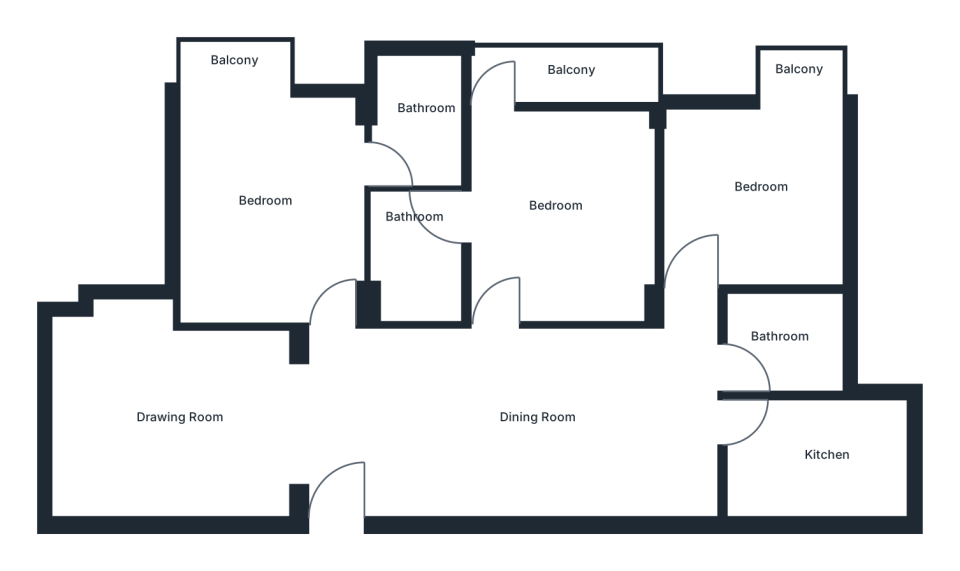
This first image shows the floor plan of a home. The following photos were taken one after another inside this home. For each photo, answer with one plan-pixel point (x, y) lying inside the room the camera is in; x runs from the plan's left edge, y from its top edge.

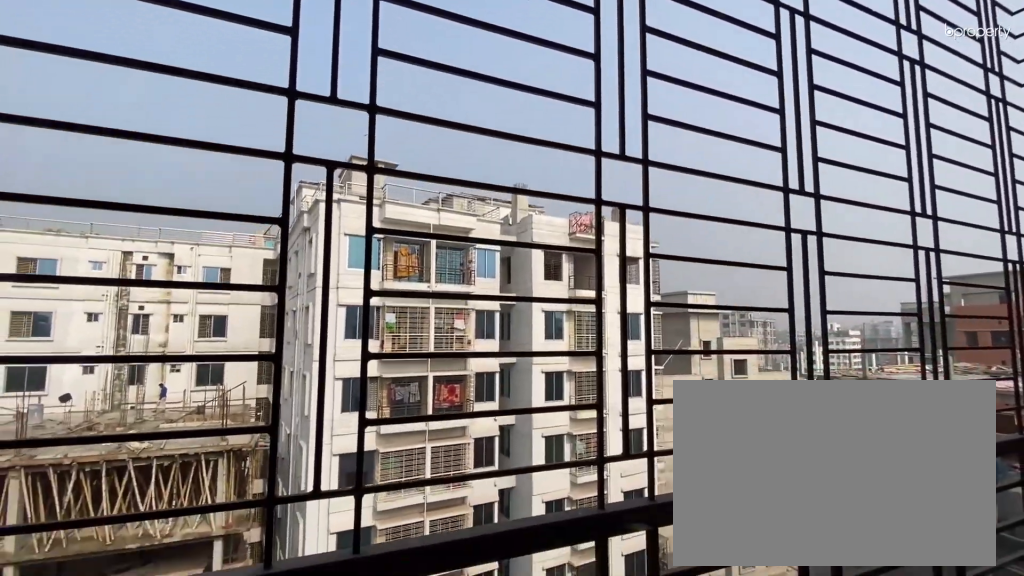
(555, 74)
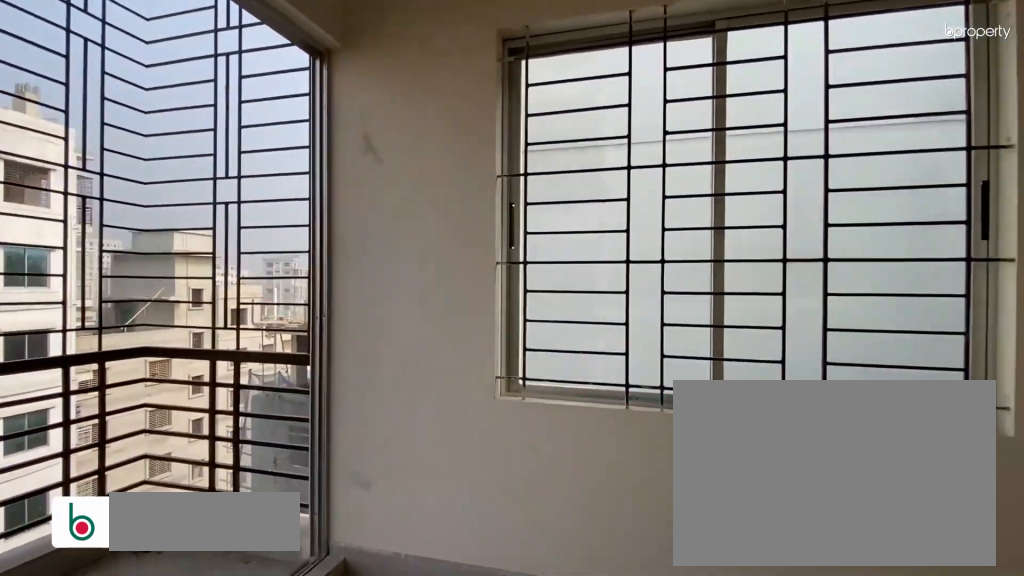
(769, 187)
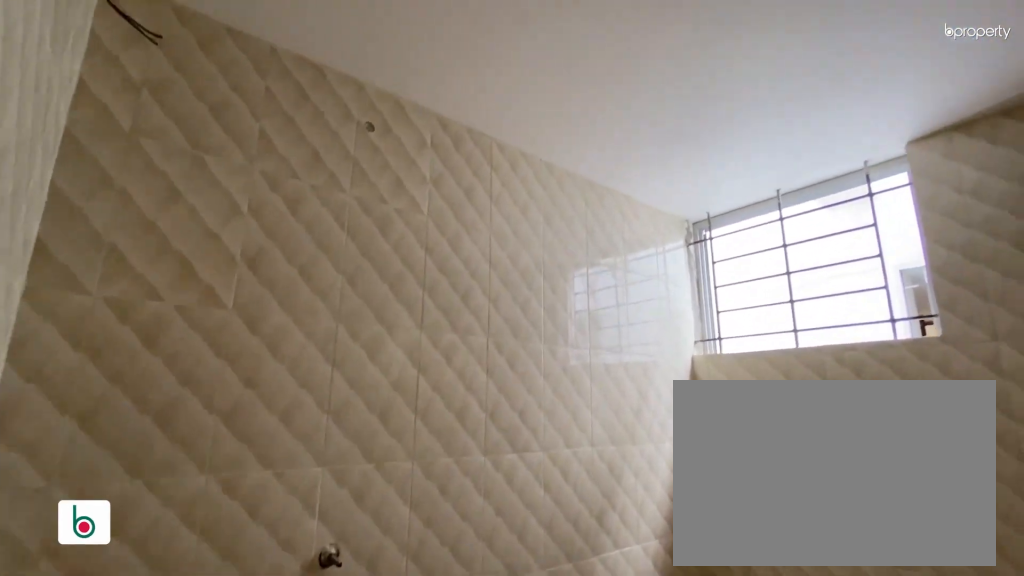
(777, 346)
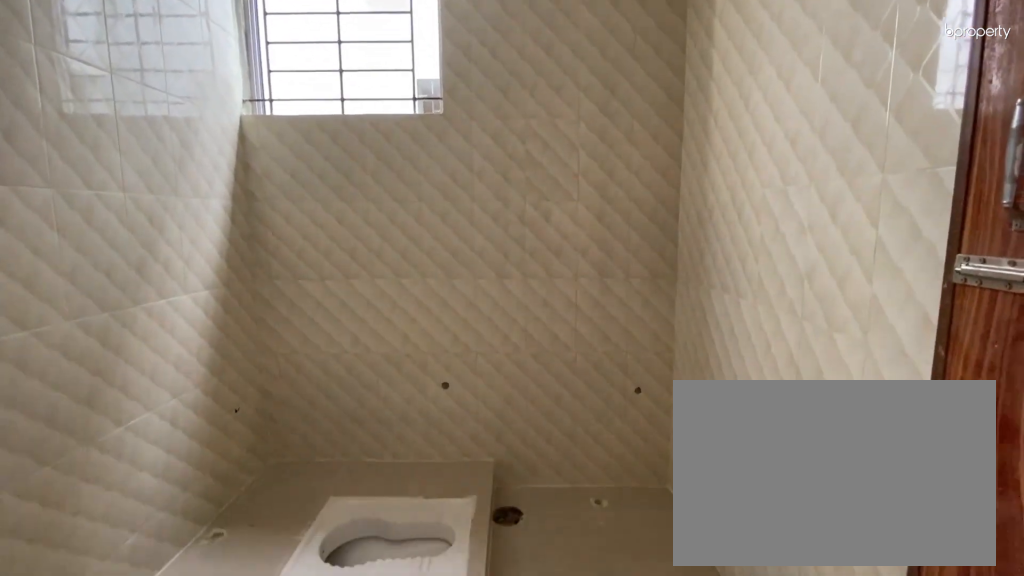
(777, 346)
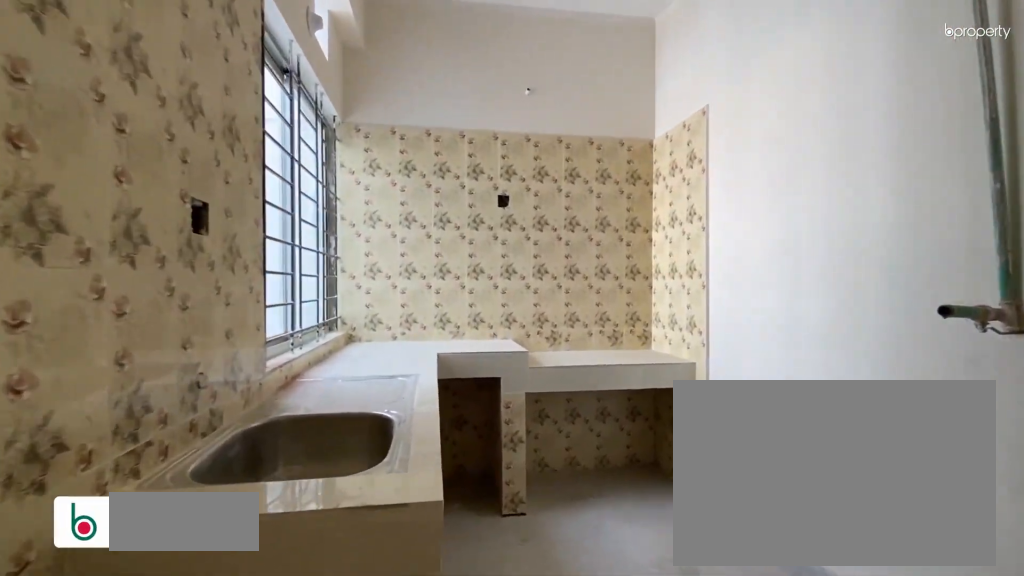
(806, 456)
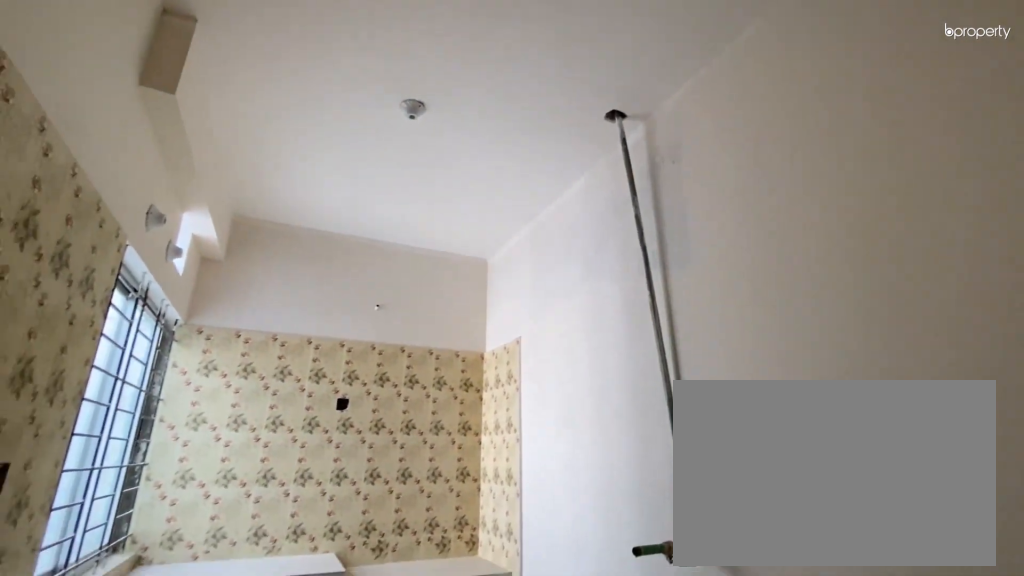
(806, 456)
